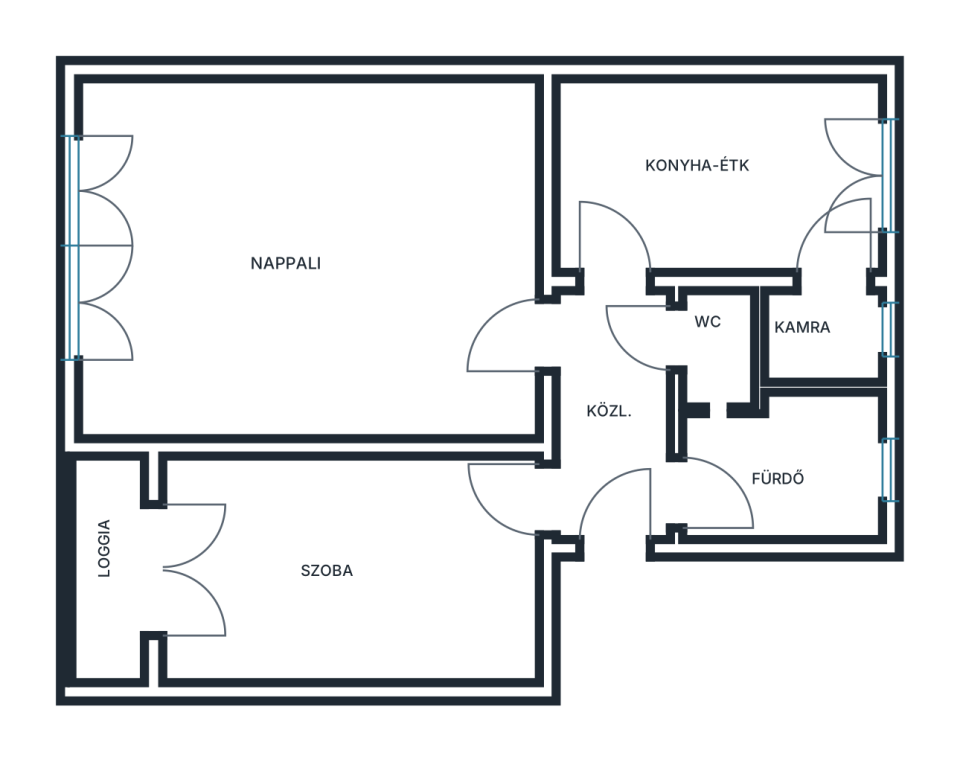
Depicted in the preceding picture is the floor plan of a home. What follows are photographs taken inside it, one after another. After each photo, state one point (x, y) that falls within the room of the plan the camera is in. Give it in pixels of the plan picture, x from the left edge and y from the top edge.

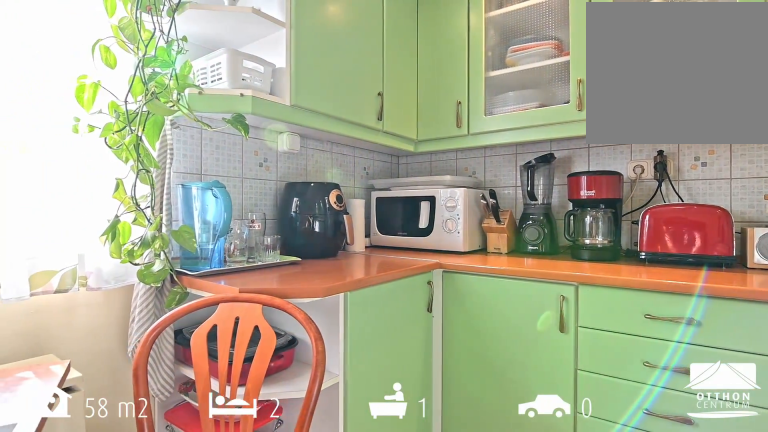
(721, 176)
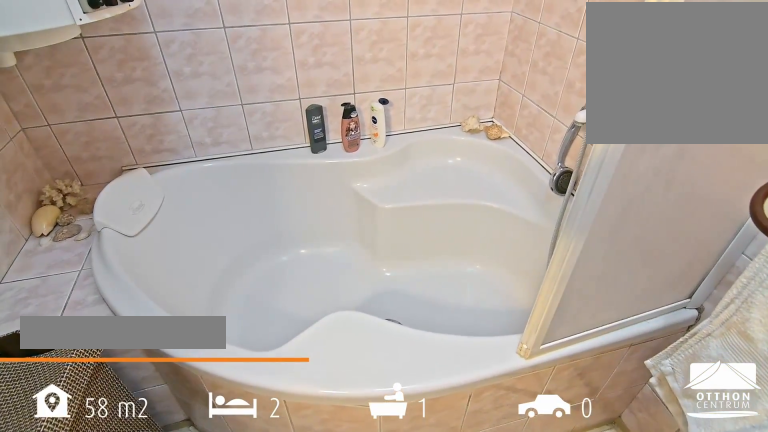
(787, 473)
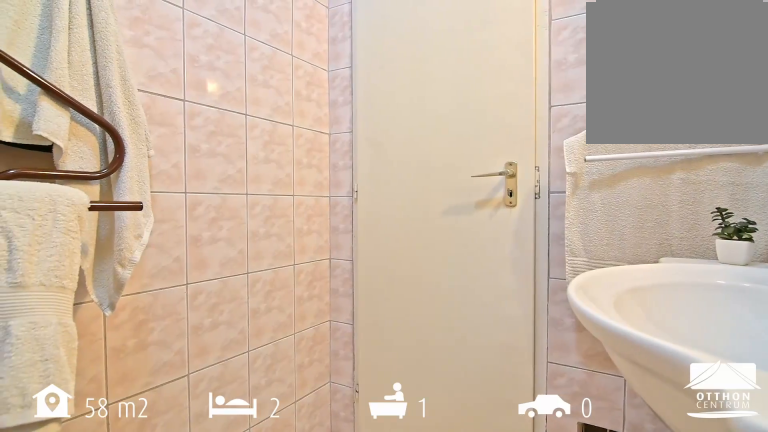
(787, 473)
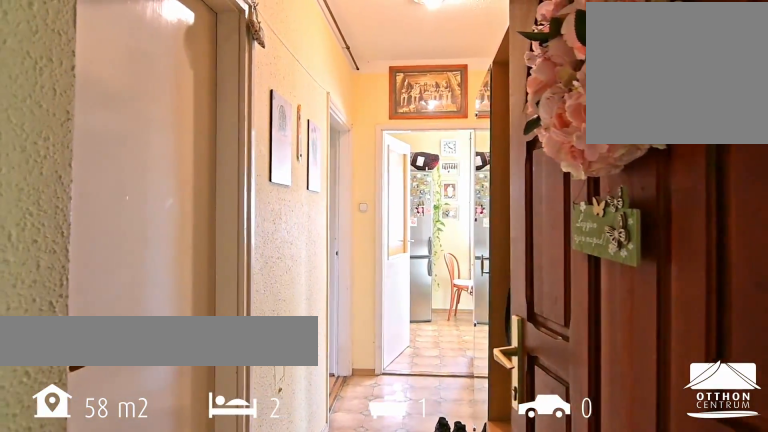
(614, 416)
